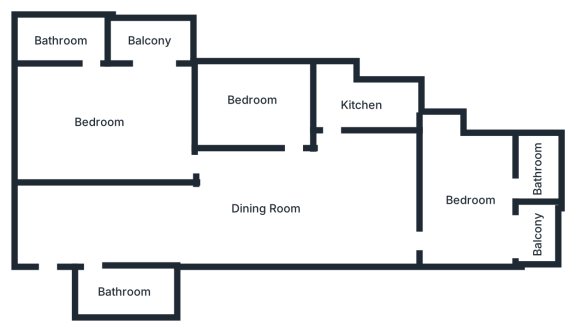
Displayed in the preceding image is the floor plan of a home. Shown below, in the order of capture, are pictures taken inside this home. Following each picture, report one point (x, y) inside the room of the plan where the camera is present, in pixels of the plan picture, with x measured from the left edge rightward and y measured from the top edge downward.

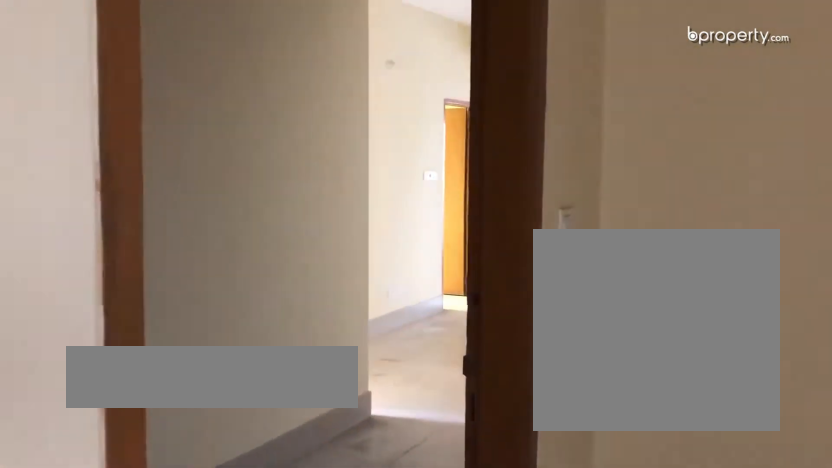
(91, 250)
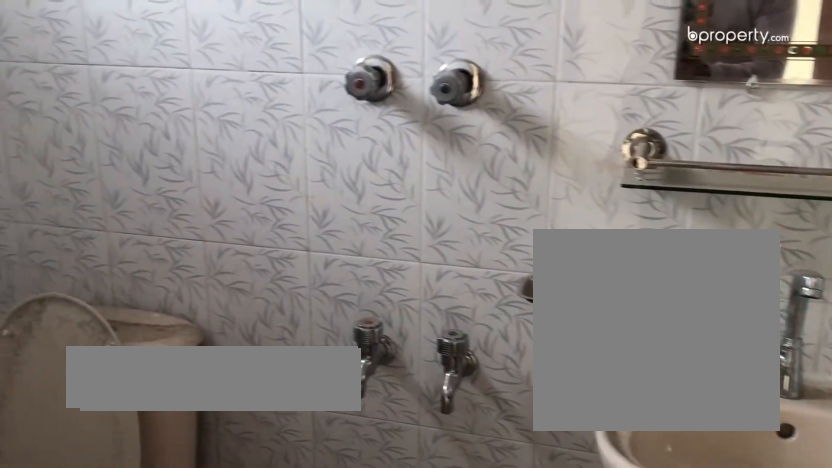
(536, 195)
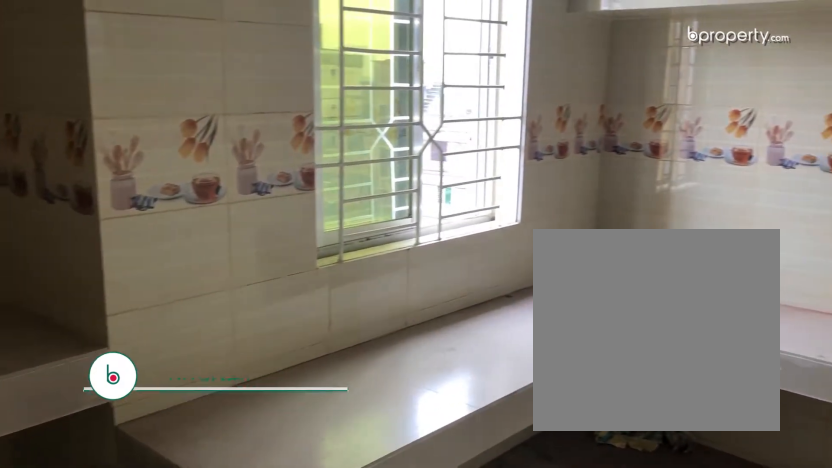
(362, 102)
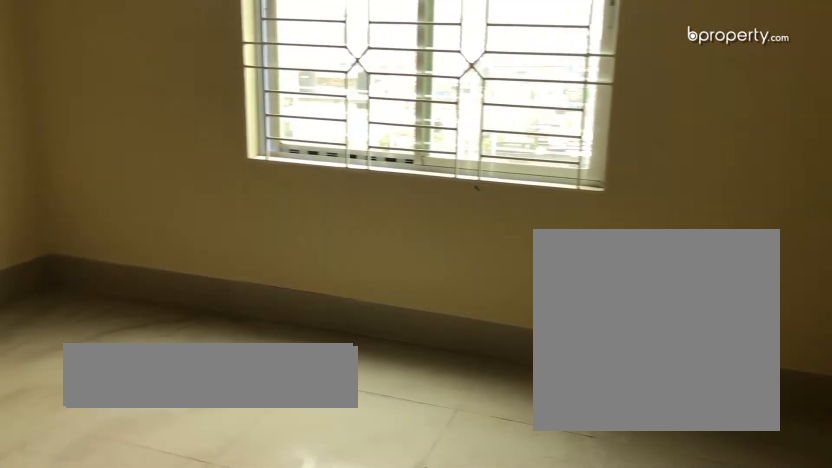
(252, 103)
